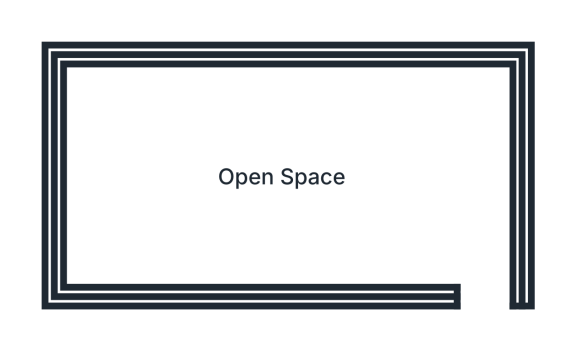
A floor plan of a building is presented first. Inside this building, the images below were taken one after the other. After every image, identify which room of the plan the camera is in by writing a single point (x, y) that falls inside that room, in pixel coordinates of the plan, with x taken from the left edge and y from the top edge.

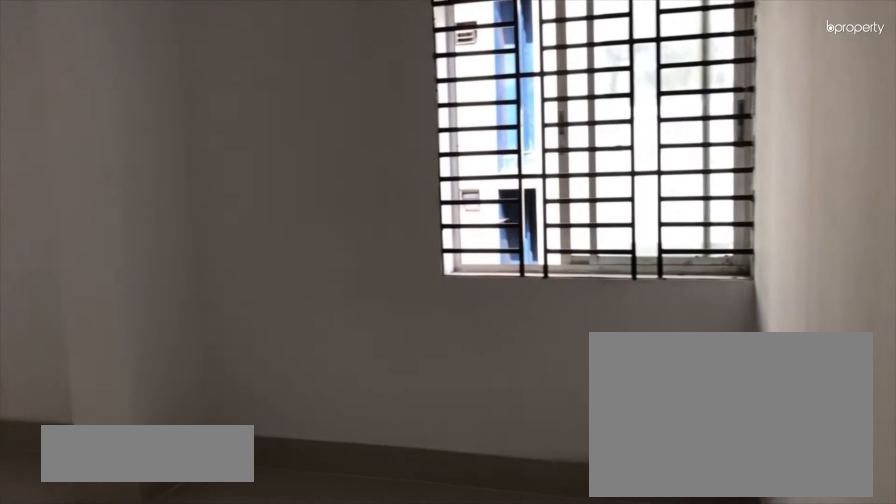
(476, 213)
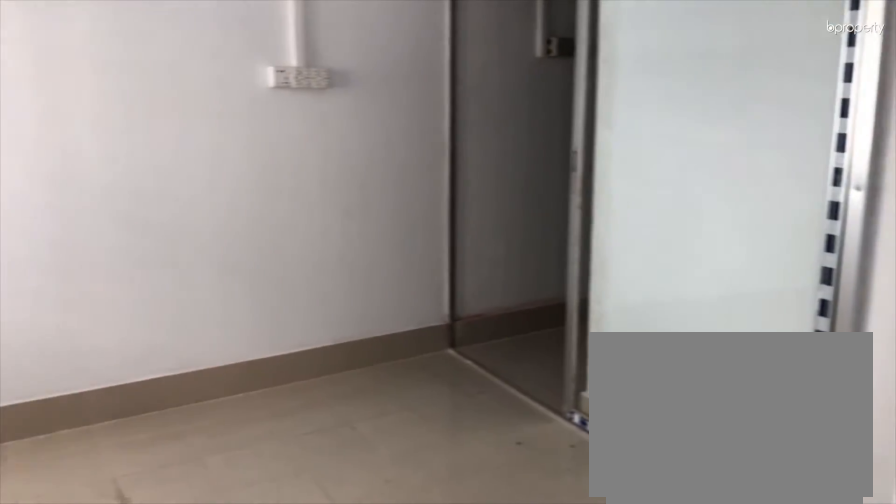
(274, 179)
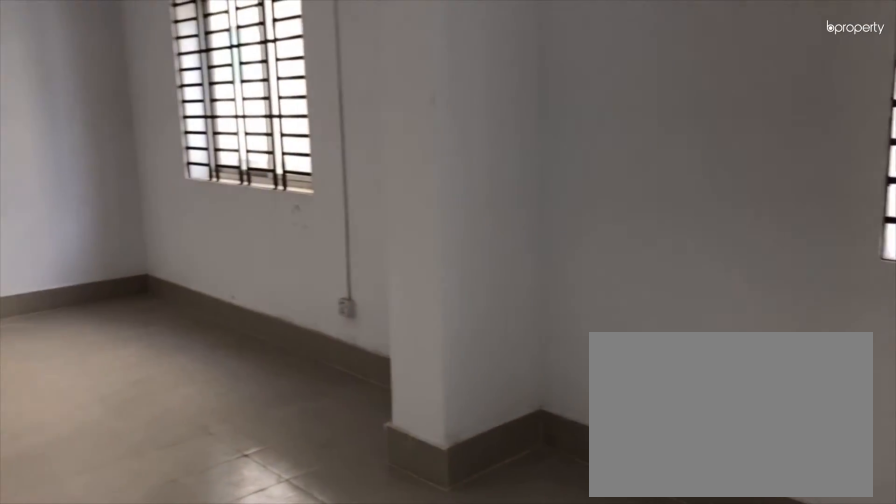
(273, 179)
